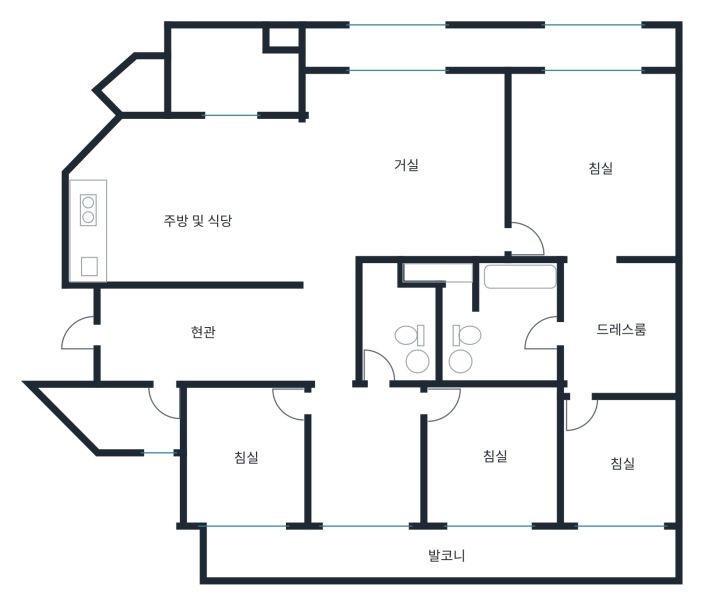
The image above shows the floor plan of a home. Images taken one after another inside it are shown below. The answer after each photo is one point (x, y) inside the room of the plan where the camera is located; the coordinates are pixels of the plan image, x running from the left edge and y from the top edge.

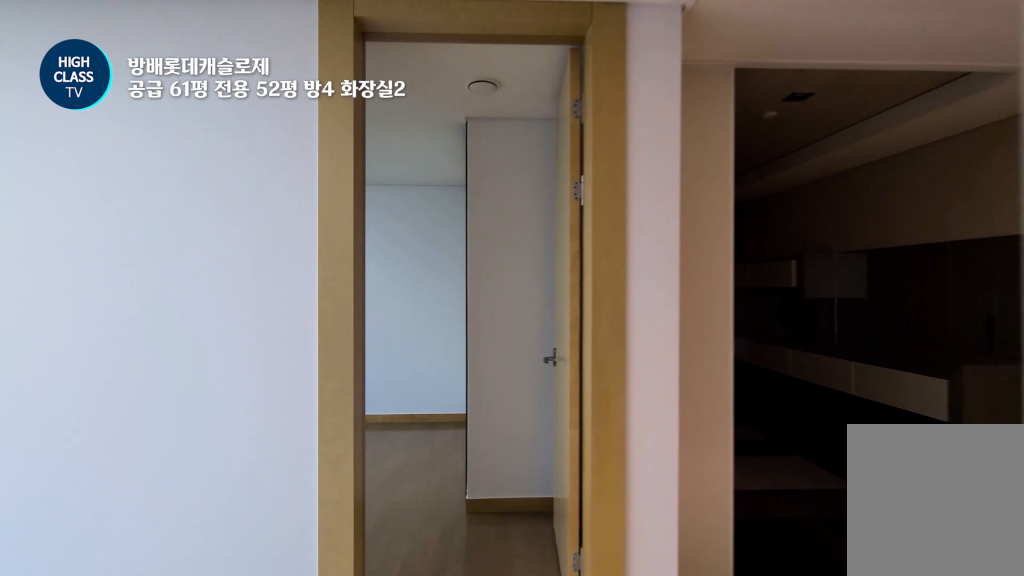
(366, 466)
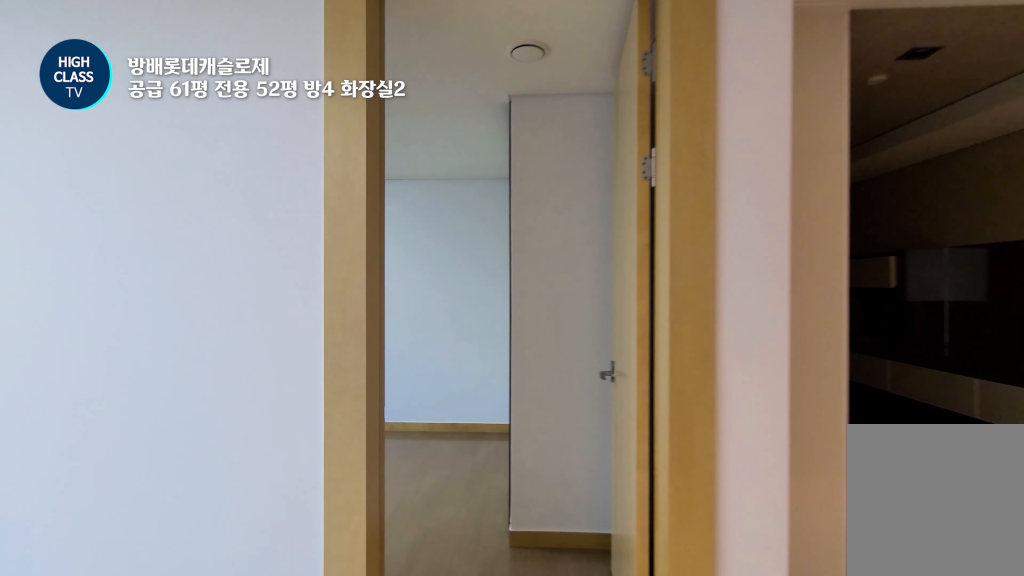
(366, 466)
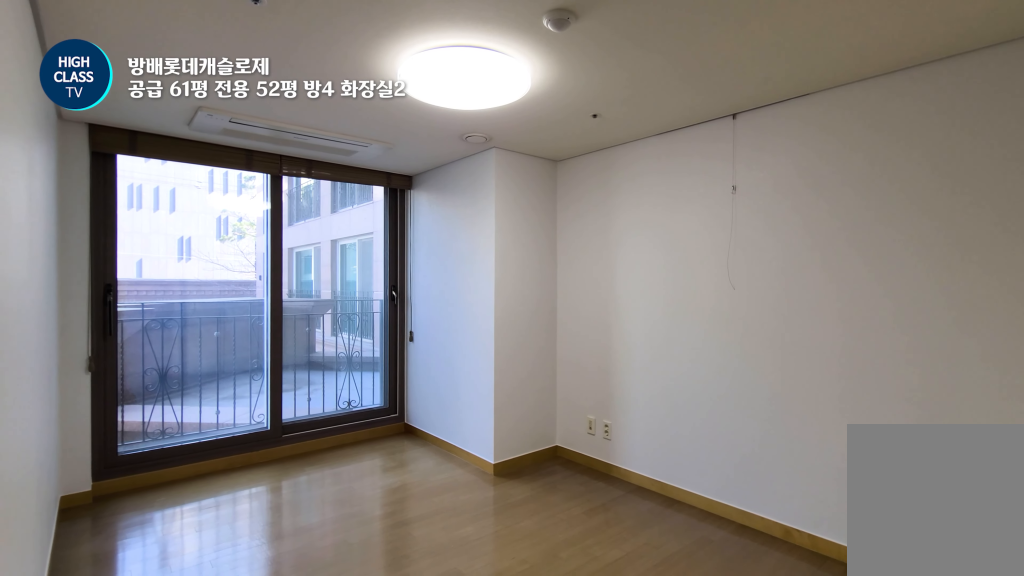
(248, 478)
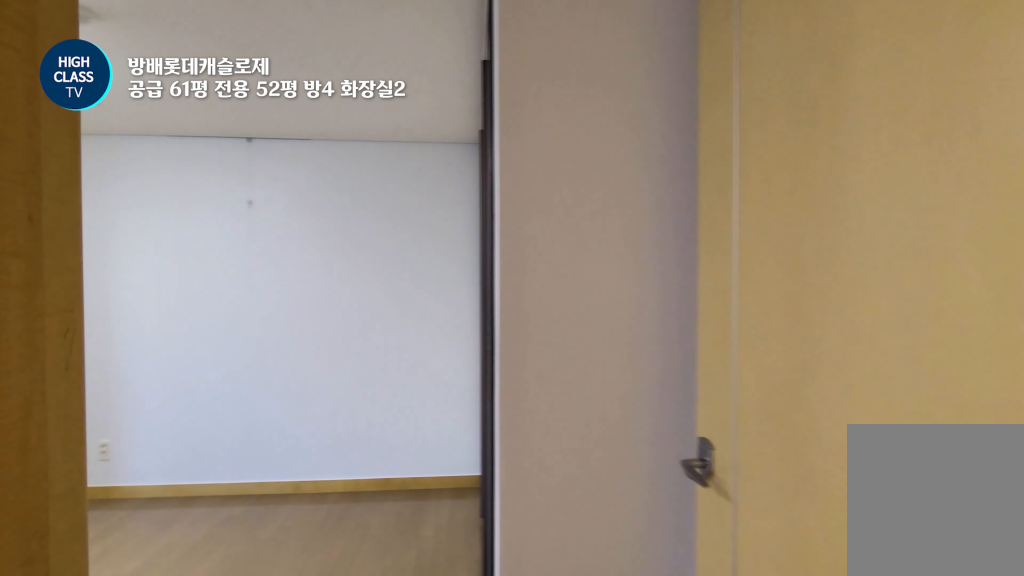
(365, 457)
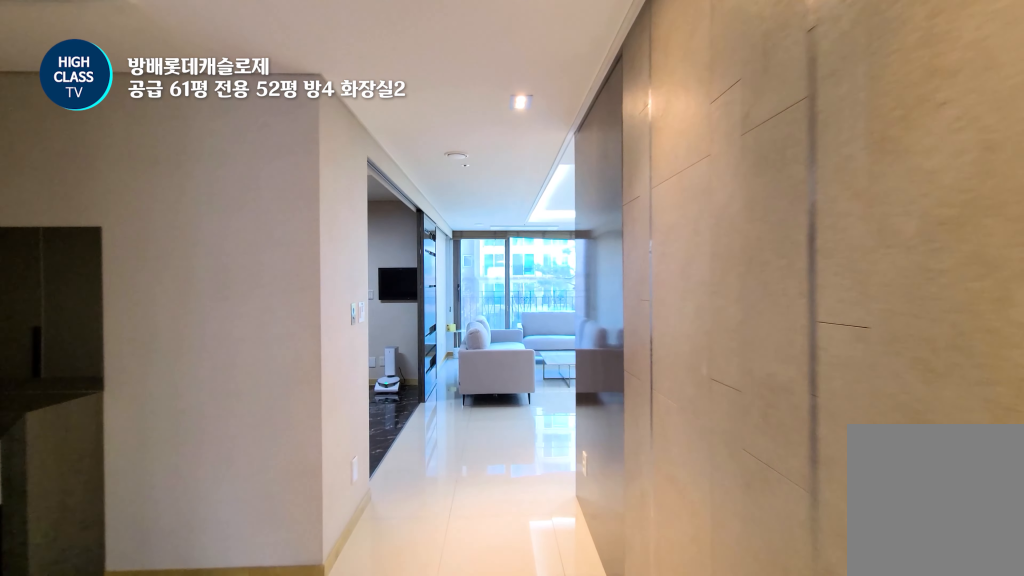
(329, 320)
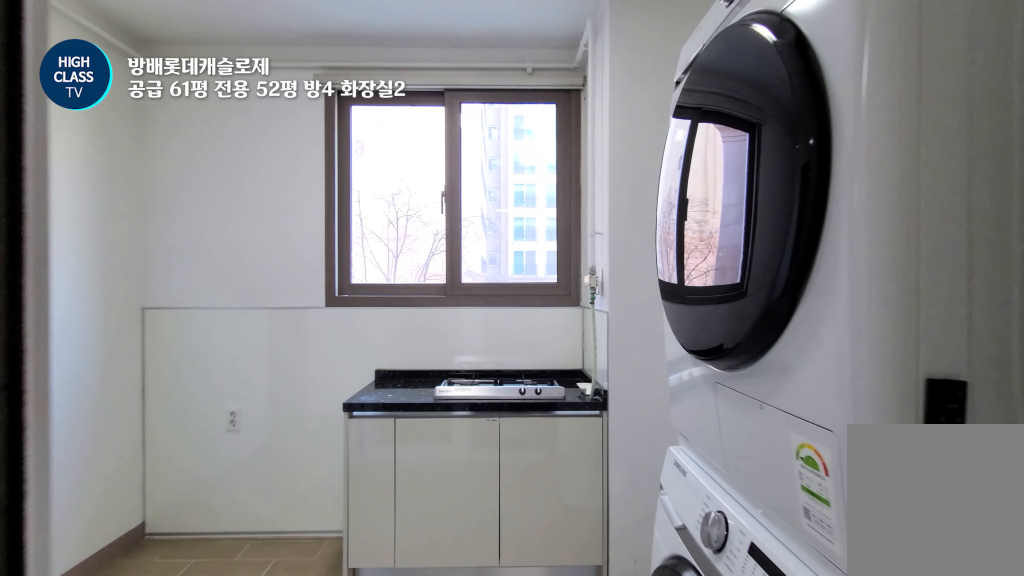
(192, 198)
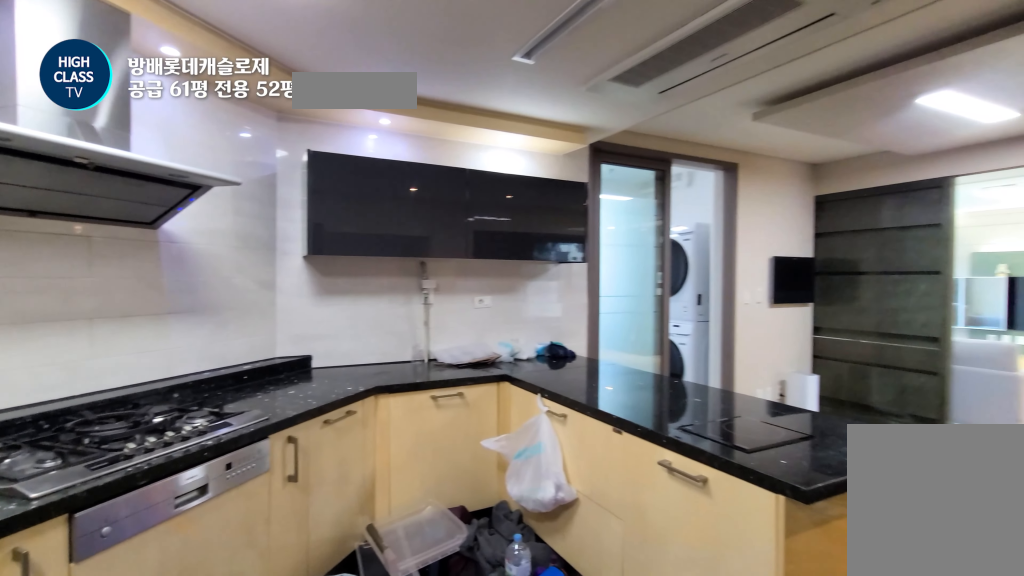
(192, 198)
